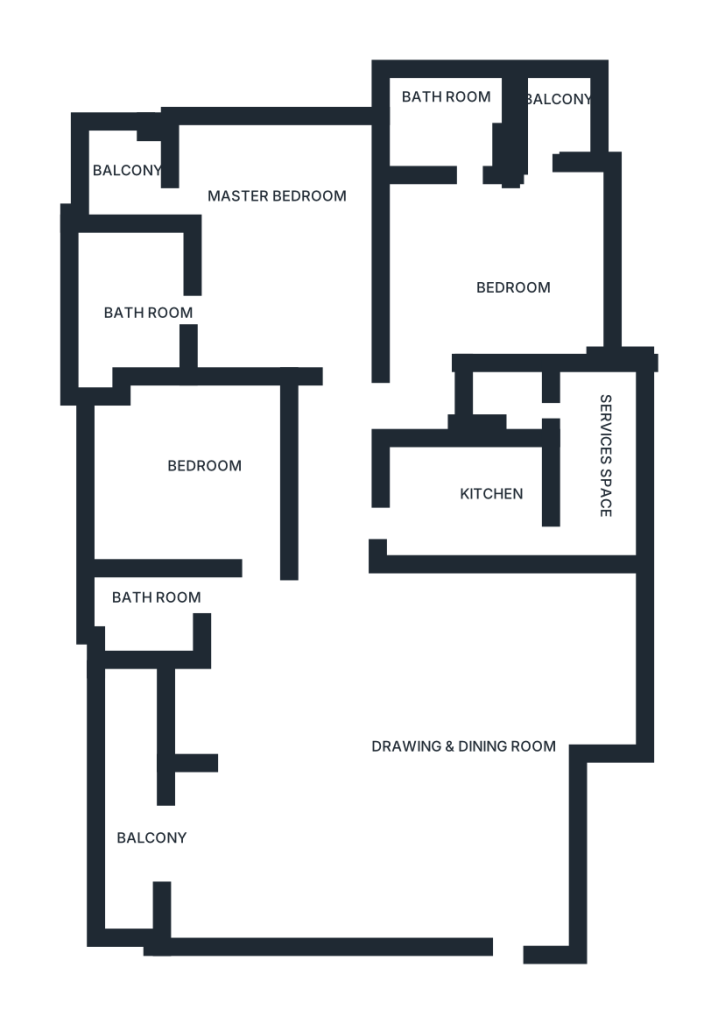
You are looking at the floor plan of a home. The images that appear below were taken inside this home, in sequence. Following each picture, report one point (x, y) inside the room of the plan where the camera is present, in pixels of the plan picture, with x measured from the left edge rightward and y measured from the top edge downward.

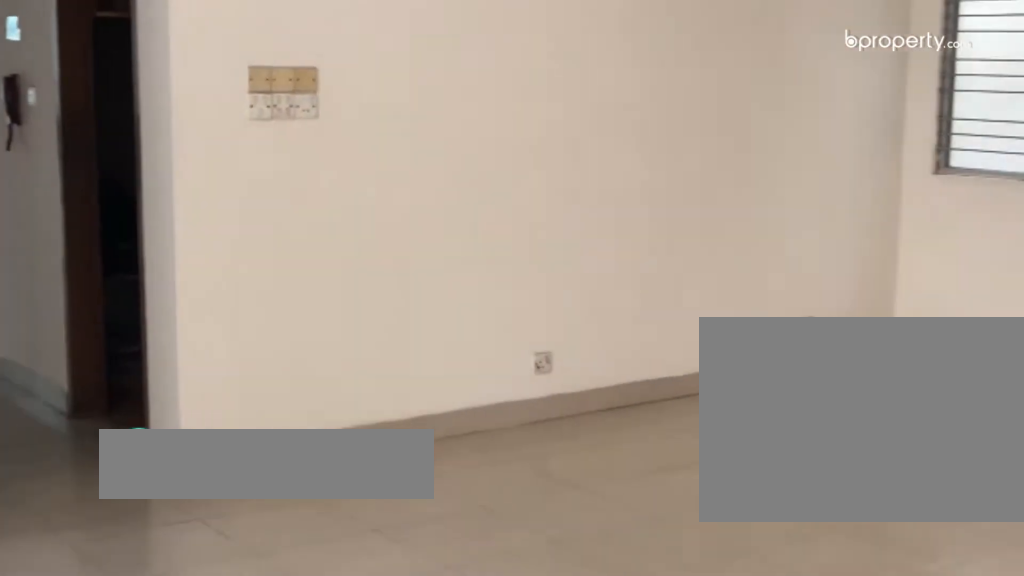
(390, 808)
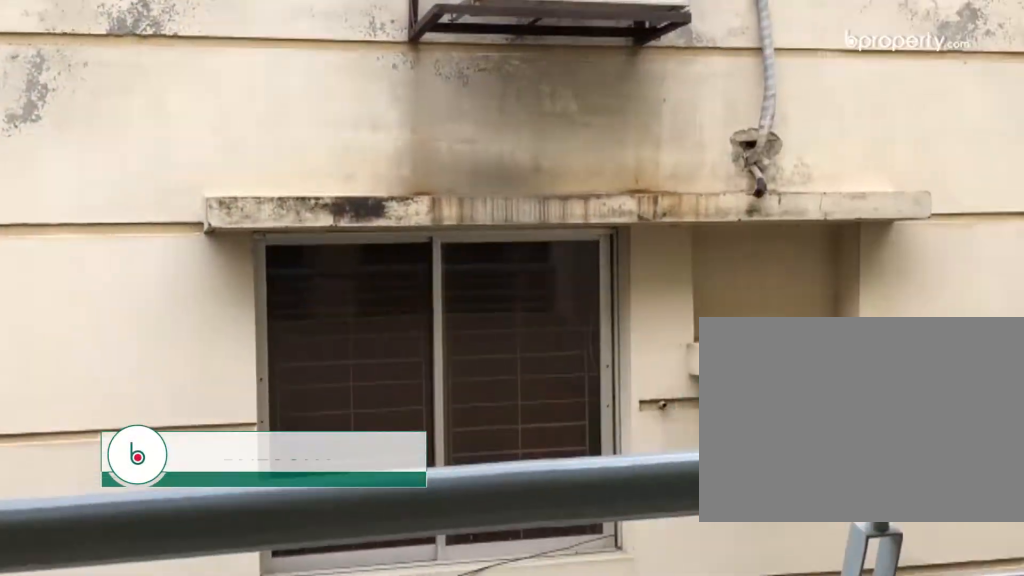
(144, 861)
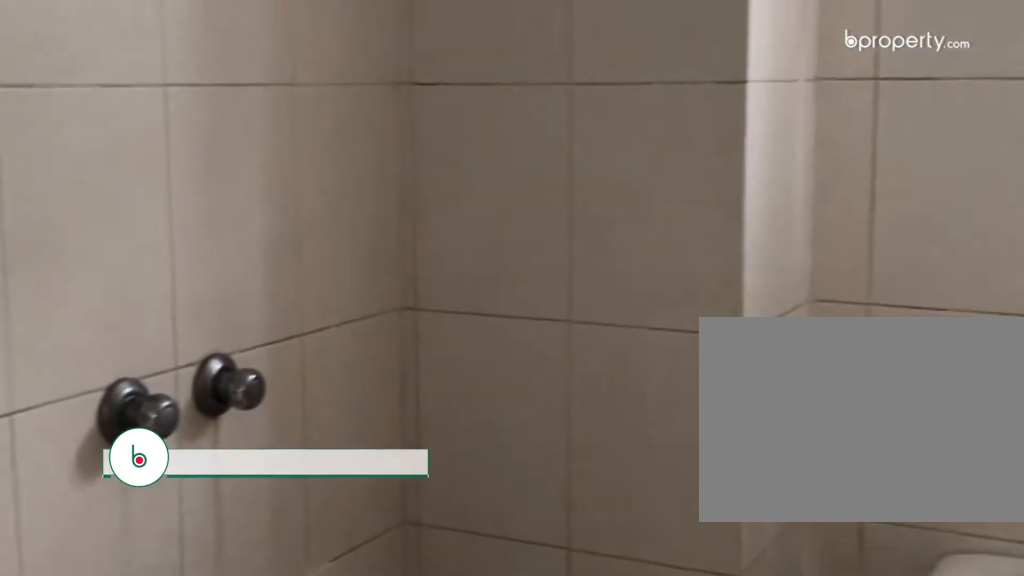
(167, 615)
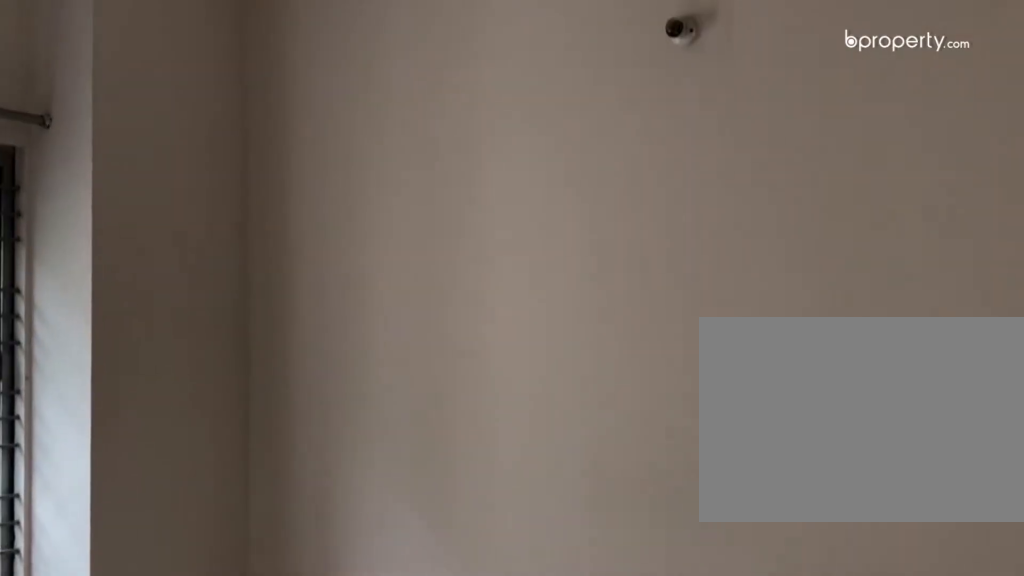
(229, 508)
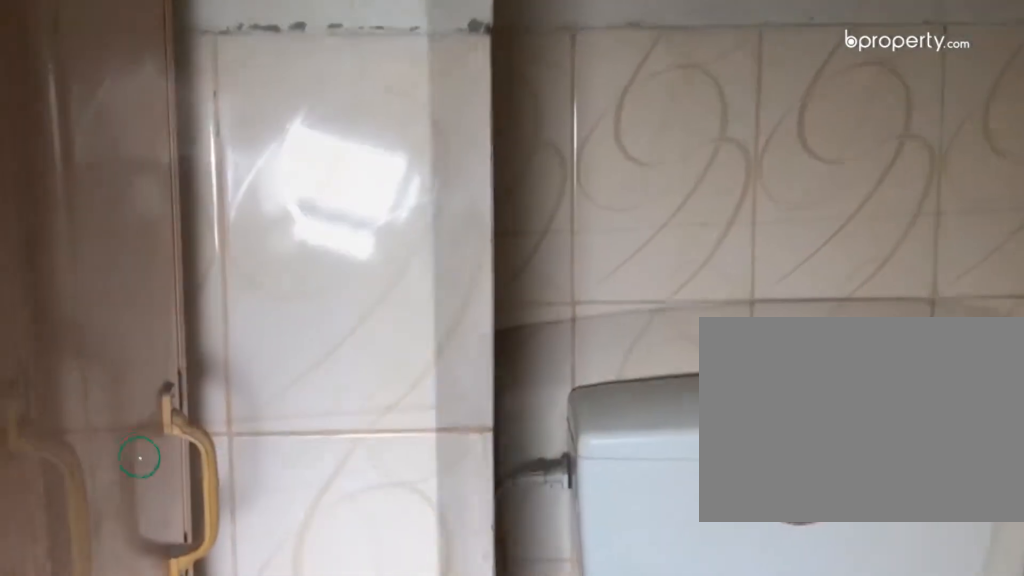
(546, 405)
